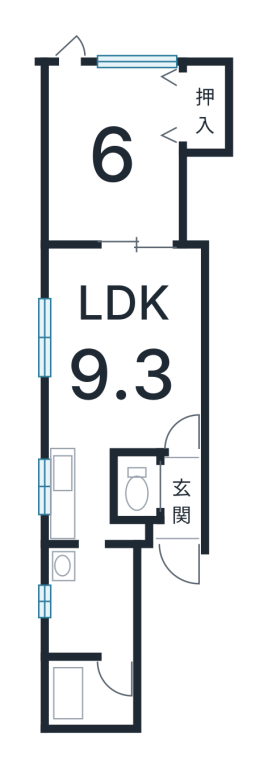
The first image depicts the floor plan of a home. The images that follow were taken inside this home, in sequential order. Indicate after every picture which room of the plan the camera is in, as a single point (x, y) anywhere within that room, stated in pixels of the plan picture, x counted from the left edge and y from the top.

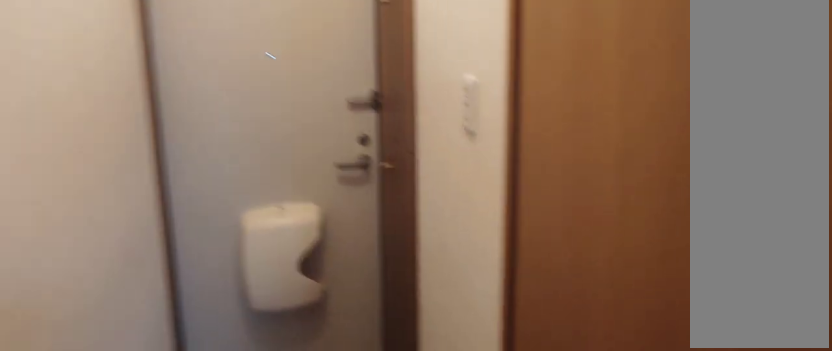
(132, 490)
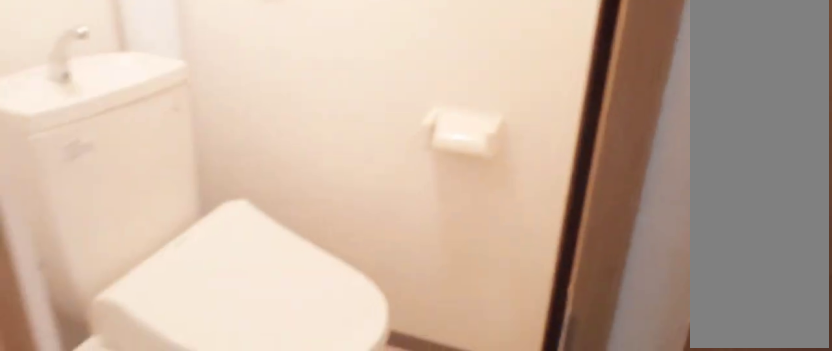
(132, 490)
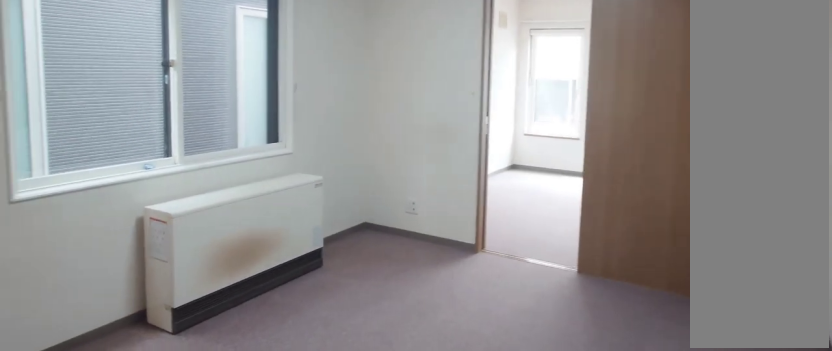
(128, 370)
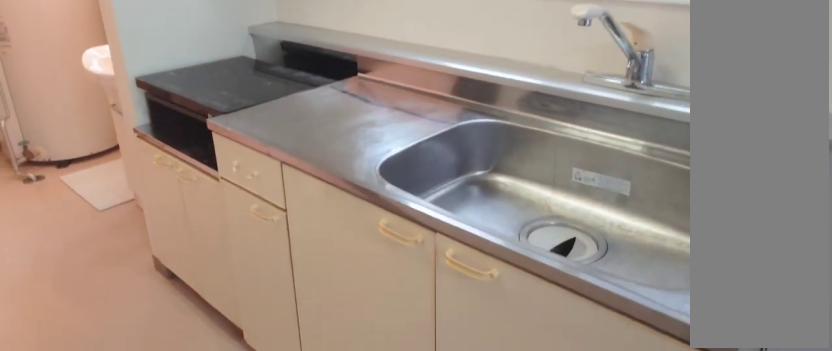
(61, 490)
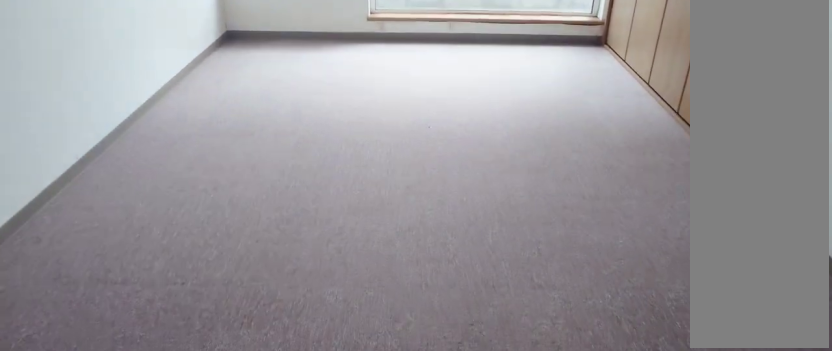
(105, 157)
